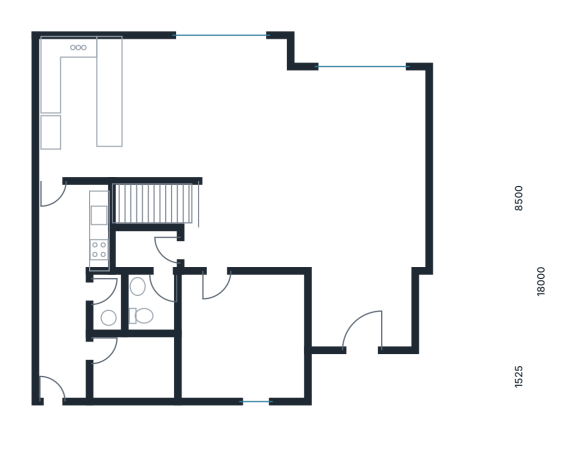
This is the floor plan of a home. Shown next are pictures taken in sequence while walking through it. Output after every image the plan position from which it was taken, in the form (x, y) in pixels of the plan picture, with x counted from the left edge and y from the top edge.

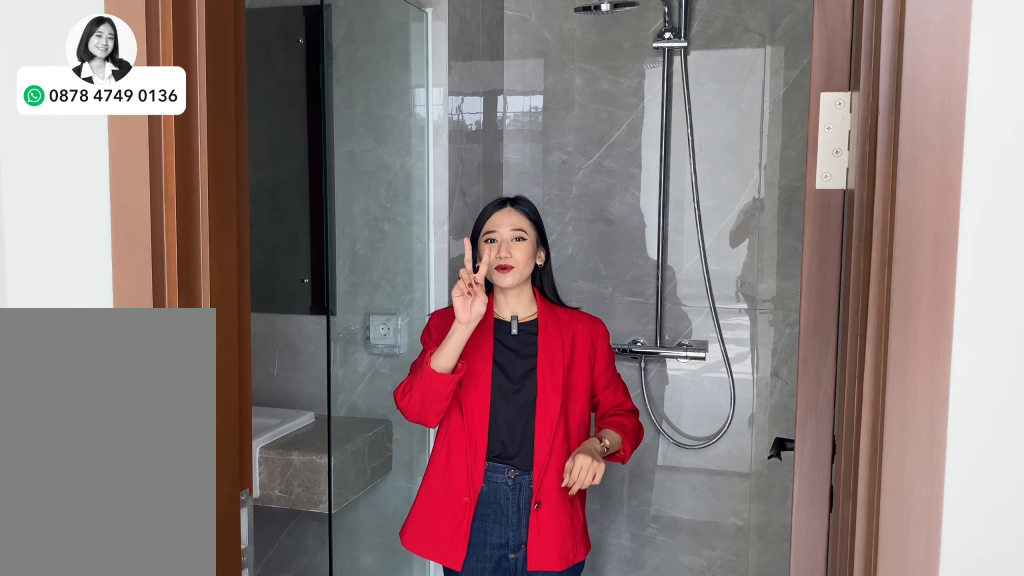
(152, 270)
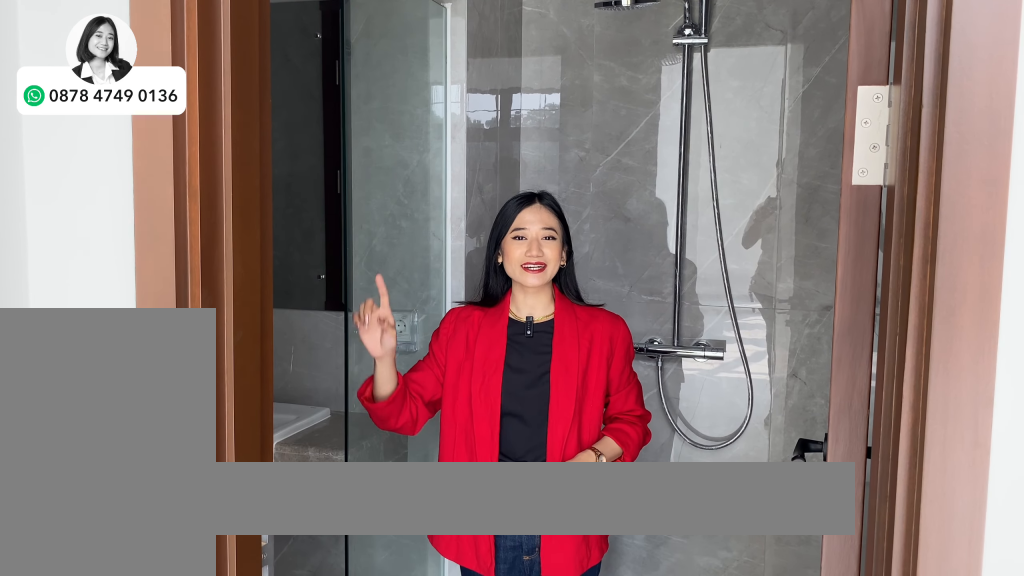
(152, 270)
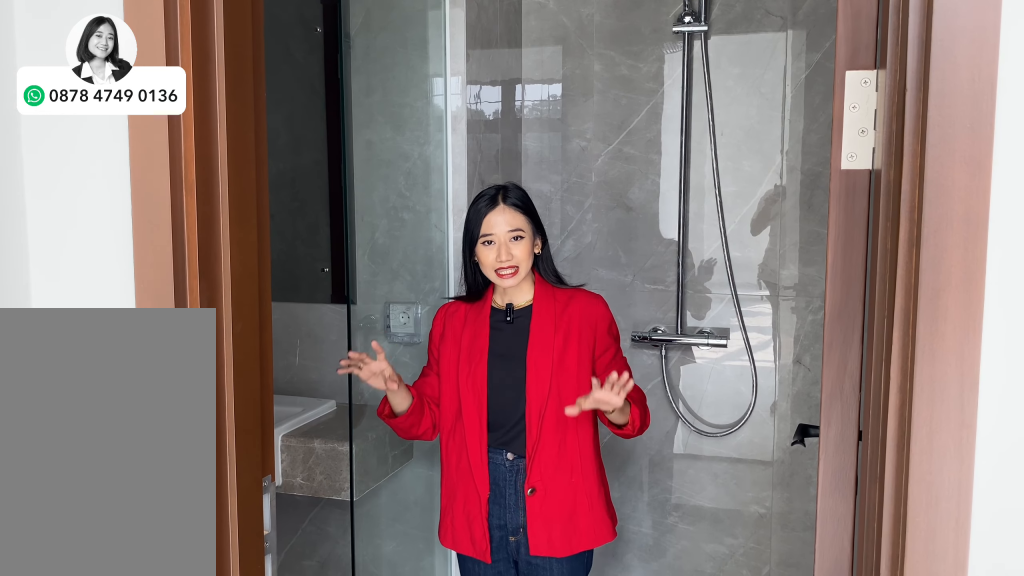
(152, 270)
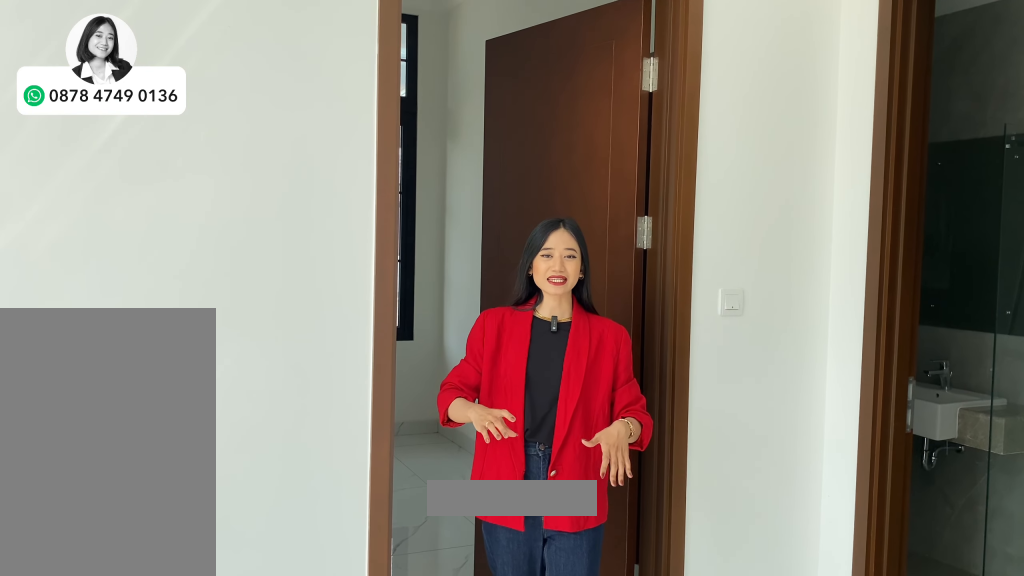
(232, 246)
